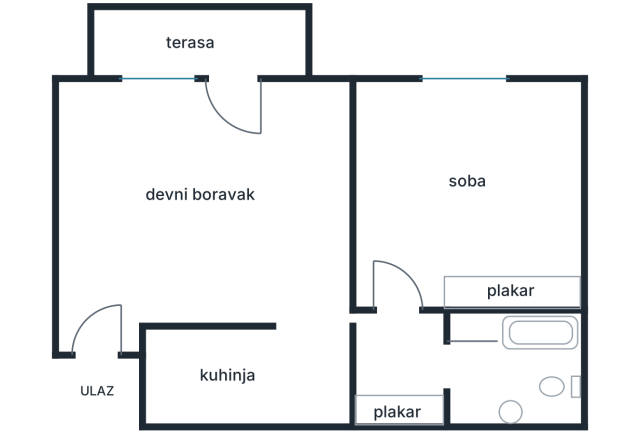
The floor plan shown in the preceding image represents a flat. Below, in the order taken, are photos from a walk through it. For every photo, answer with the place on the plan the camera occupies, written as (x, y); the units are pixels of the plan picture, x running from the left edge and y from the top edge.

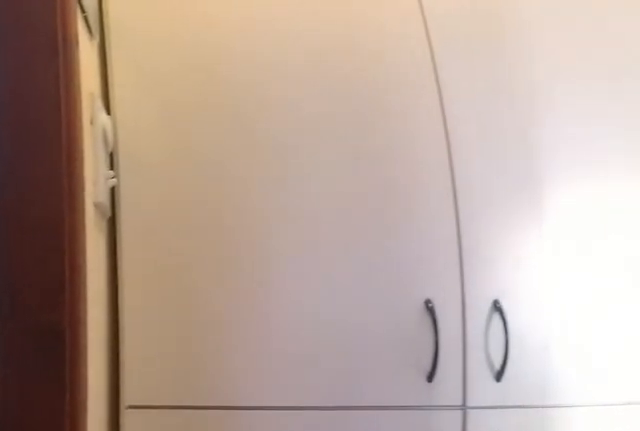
(410, 323)
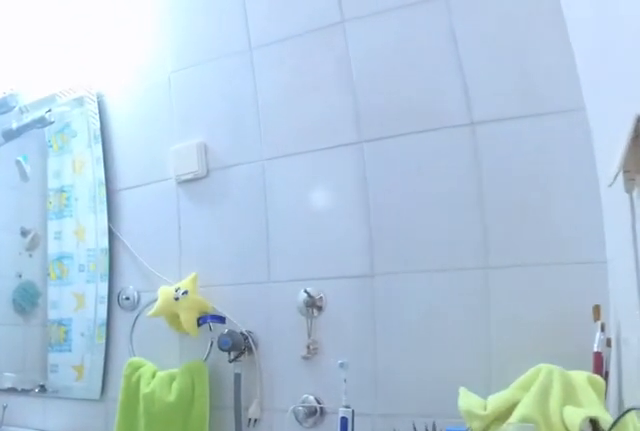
(432, 346)
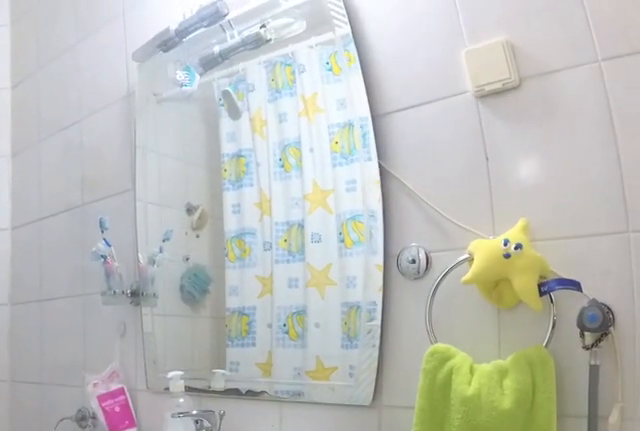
(453, 336)
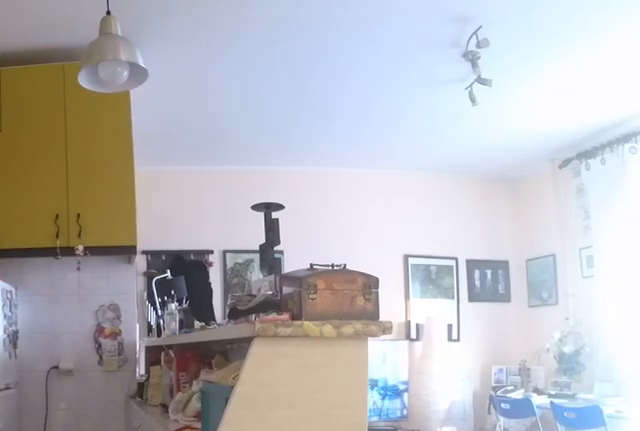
(343, 350)
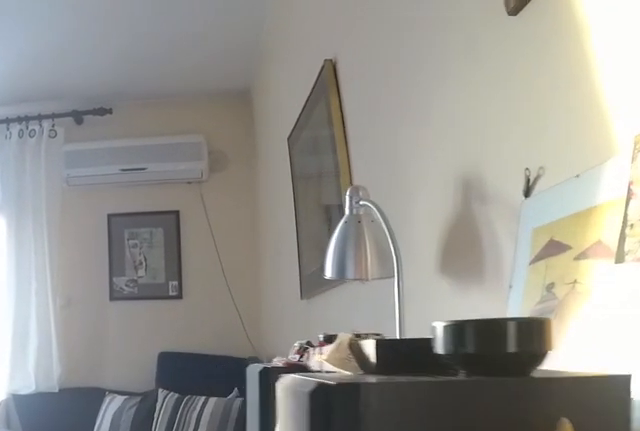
(293, 333)
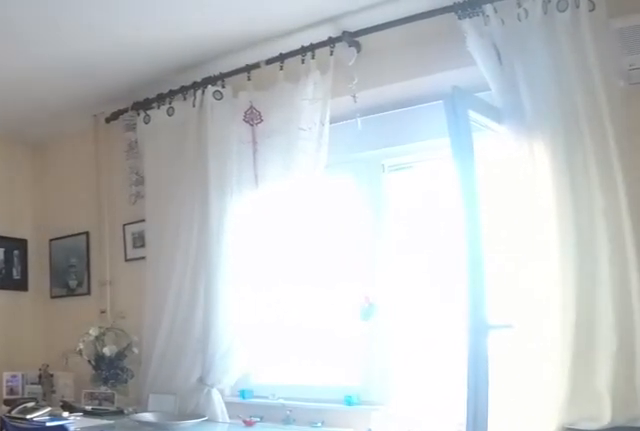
(253, 247)
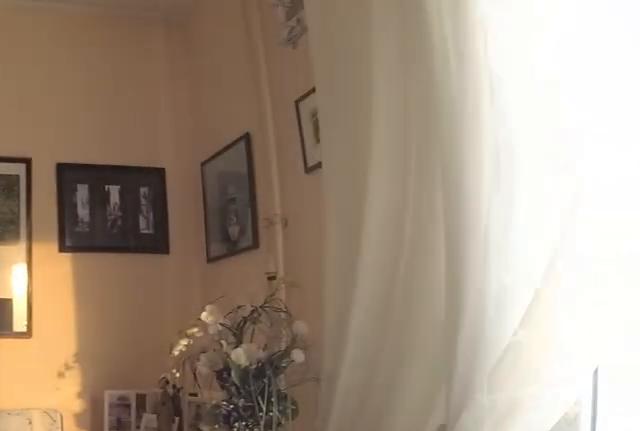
(253, 115)
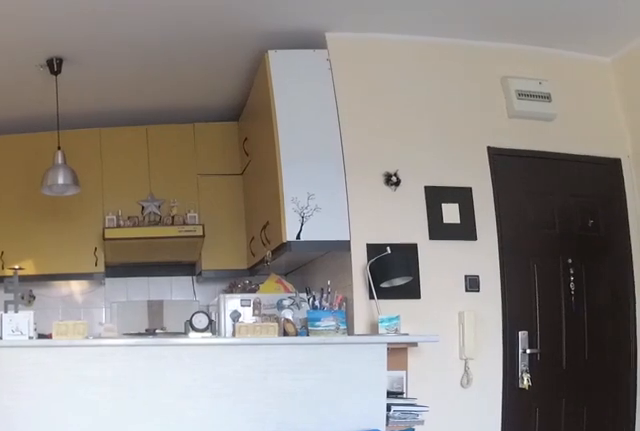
(232, 109)
